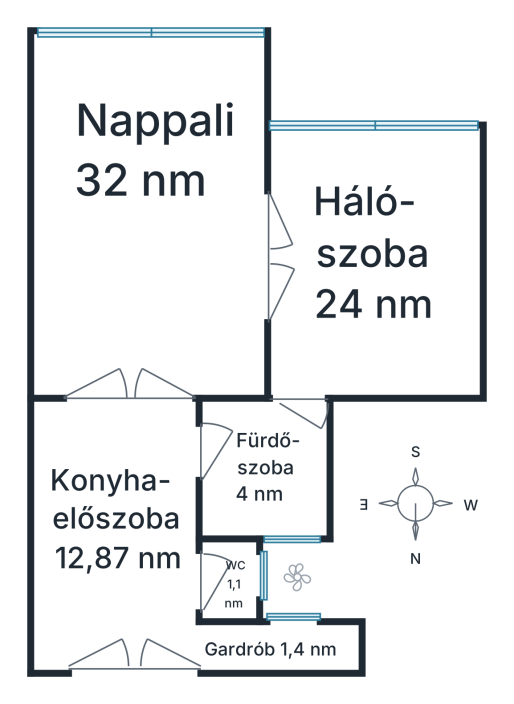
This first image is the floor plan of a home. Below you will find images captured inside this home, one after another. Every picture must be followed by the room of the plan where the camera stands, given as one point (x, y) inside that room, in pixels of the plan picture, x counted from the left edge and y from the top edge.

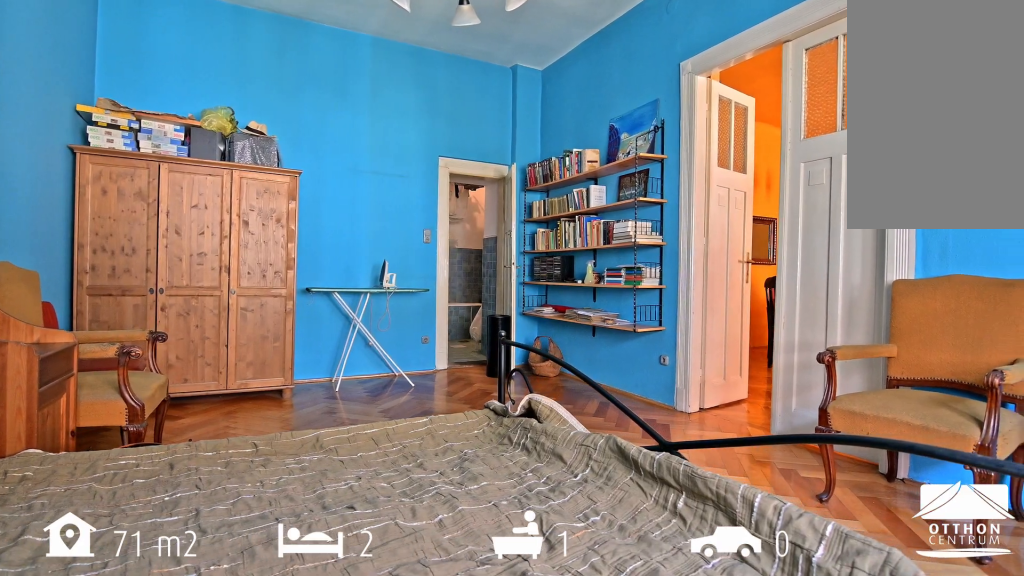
(380, 263)
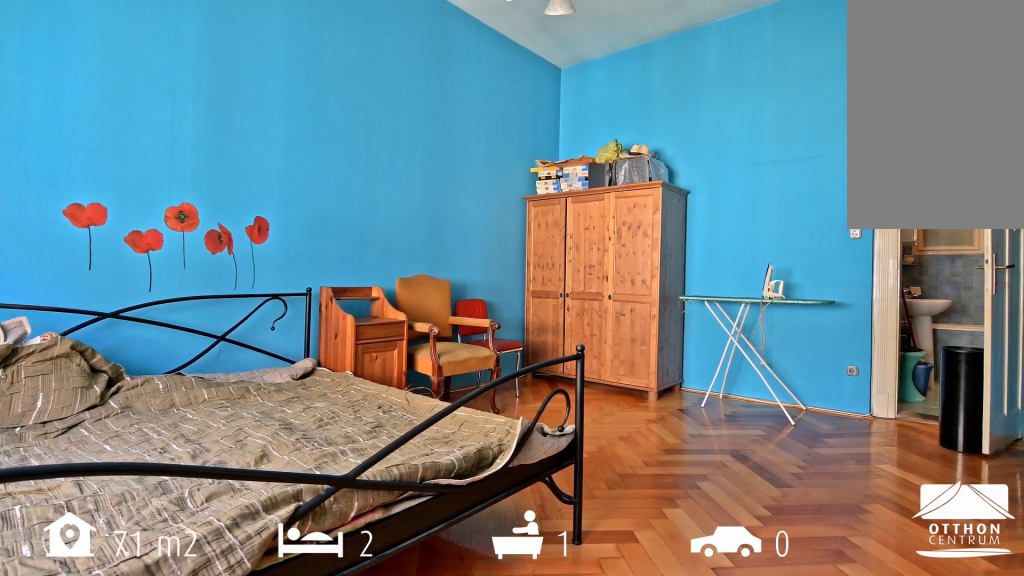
(380, 263)
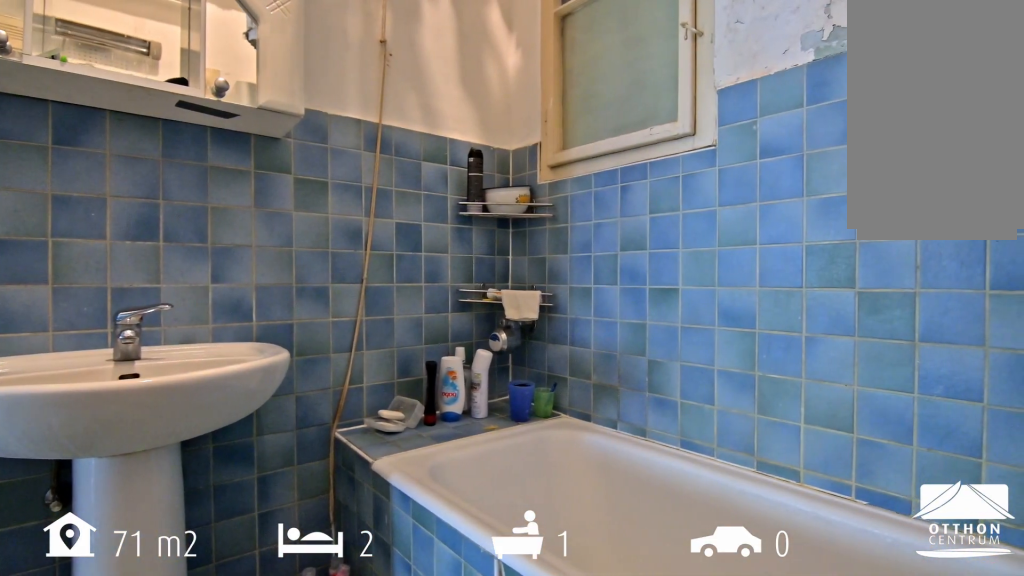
(264, 466)
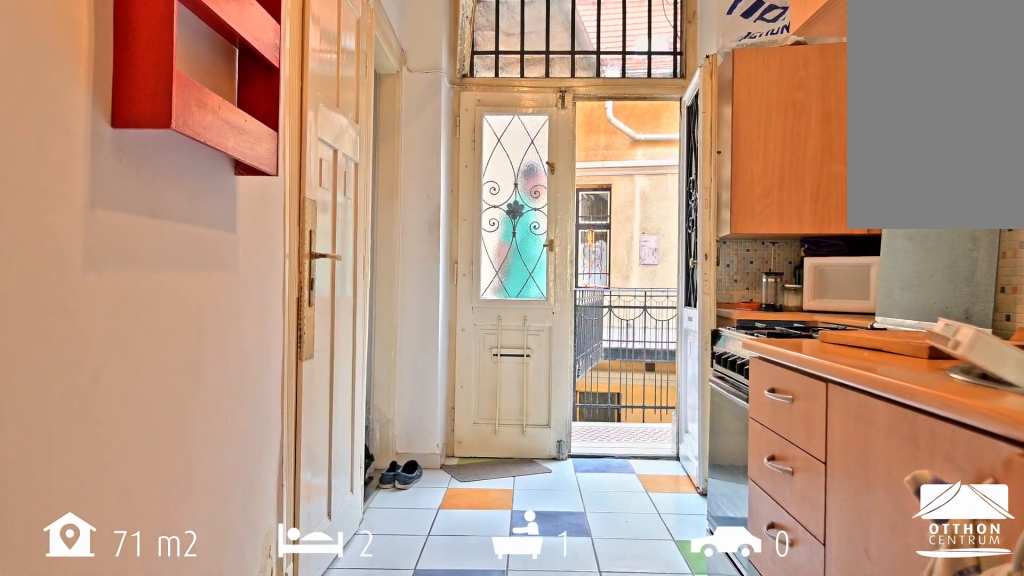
(109, 532)
